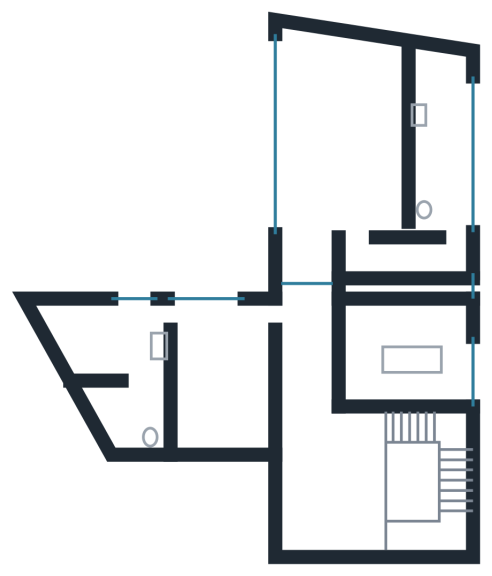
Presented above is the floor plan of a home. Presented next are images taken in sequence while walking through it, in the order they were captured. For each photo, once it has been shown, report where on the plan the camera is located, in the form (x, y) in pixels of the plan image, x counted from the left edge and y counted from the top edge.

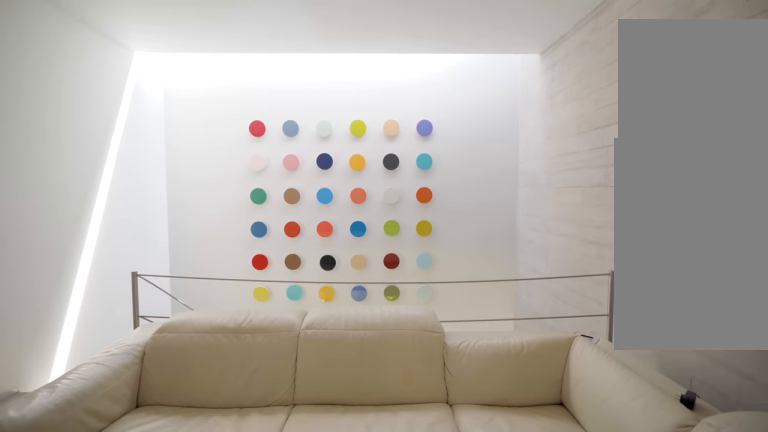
(322, 463)
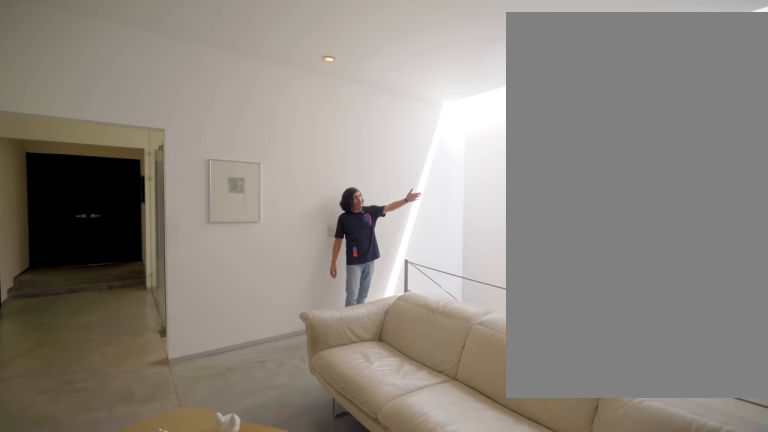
(319, 486)
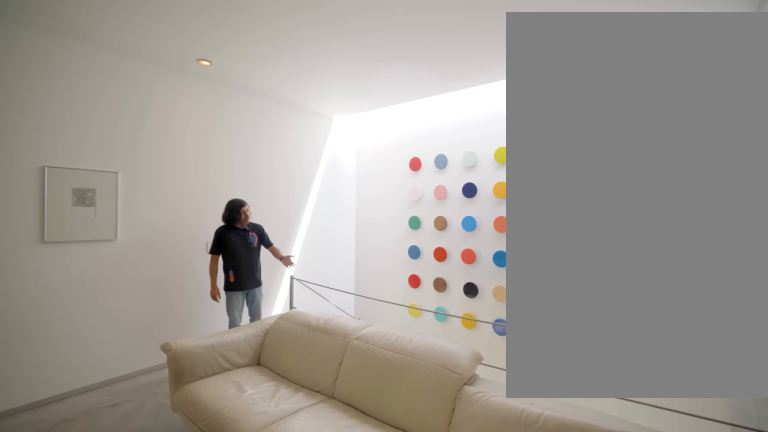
(320, 486)
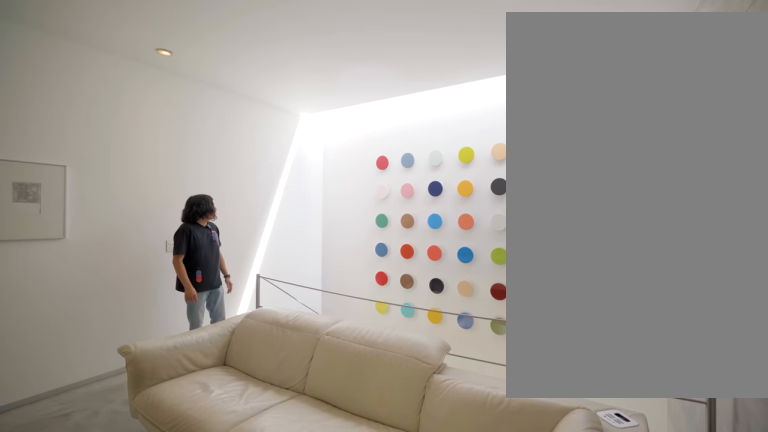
(320, 486)
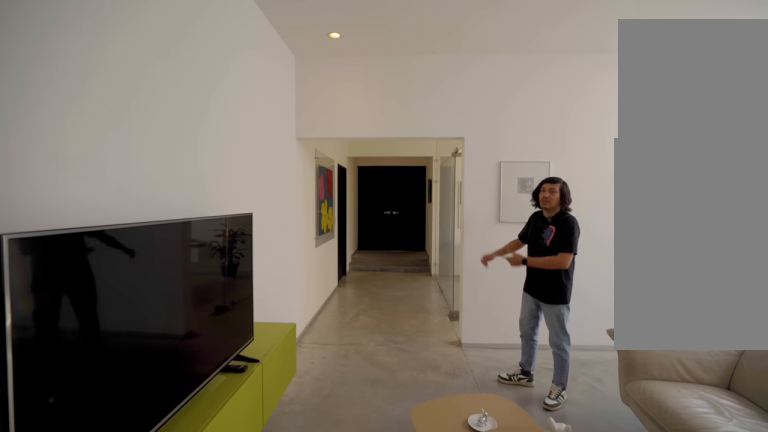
(320, 486)
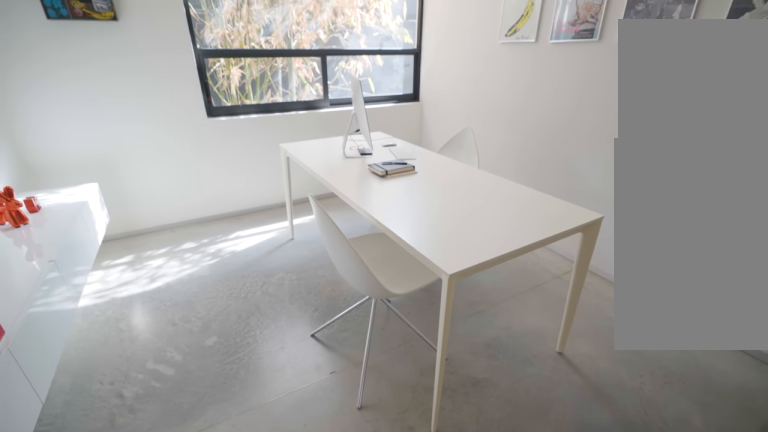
(364, 327)
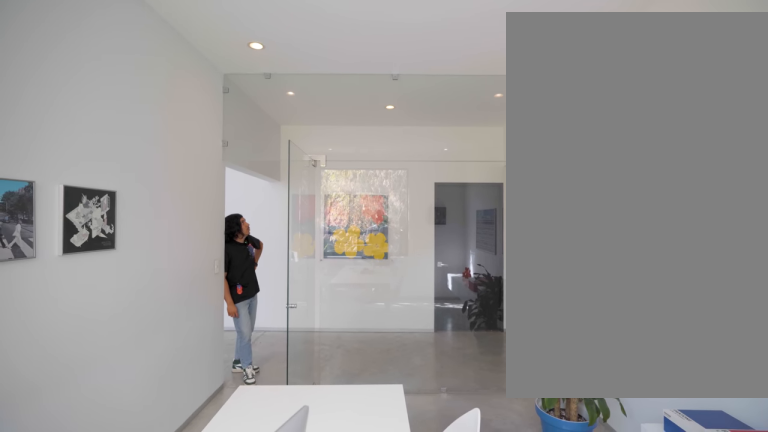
(449, 340)
